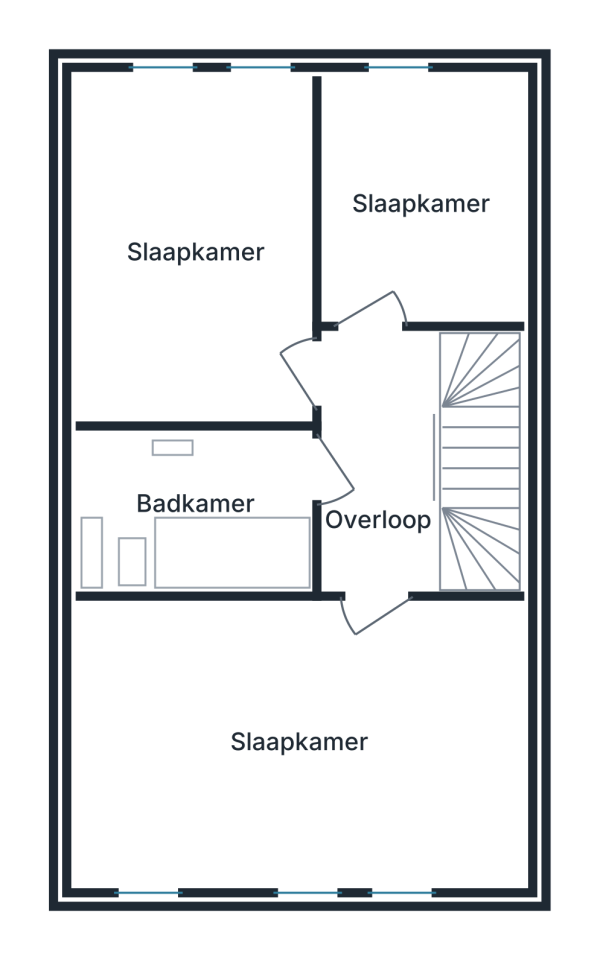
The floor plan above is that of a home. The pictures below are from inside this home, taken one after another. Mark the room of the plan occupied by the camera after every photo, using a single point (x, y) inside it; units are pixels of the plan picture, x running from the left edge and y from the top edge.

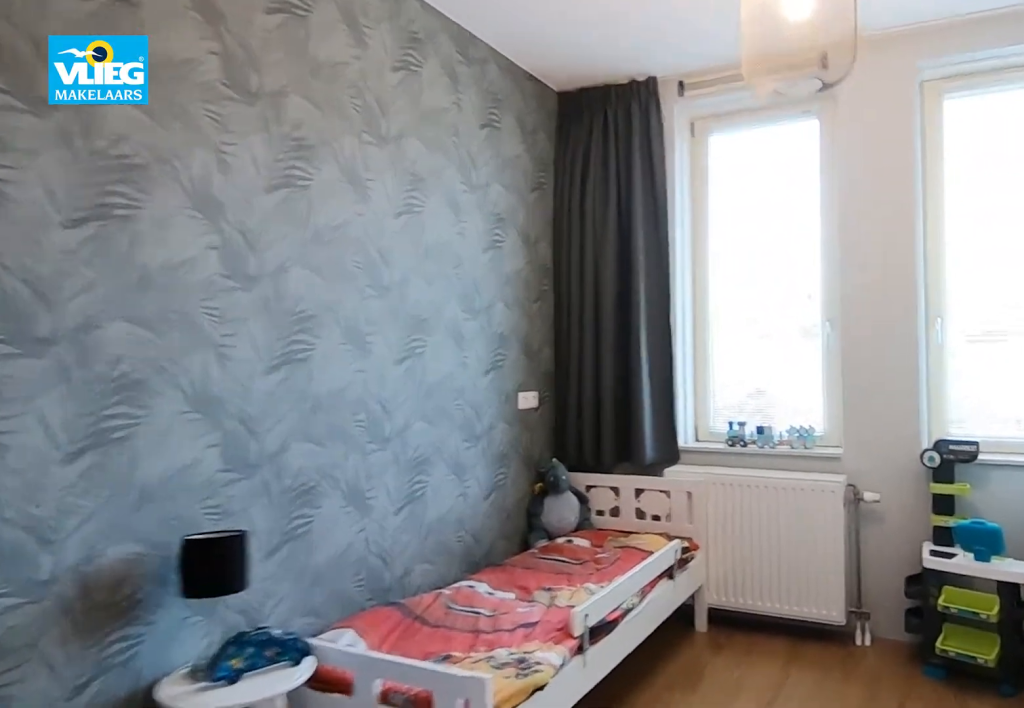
(183, 145)
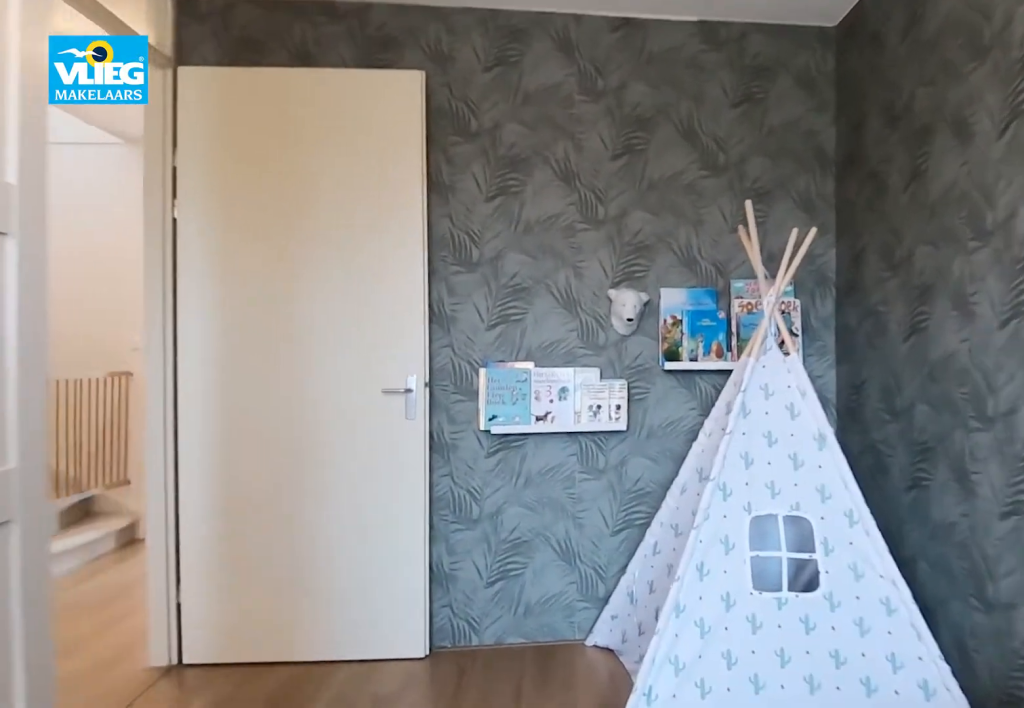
(183, 145)
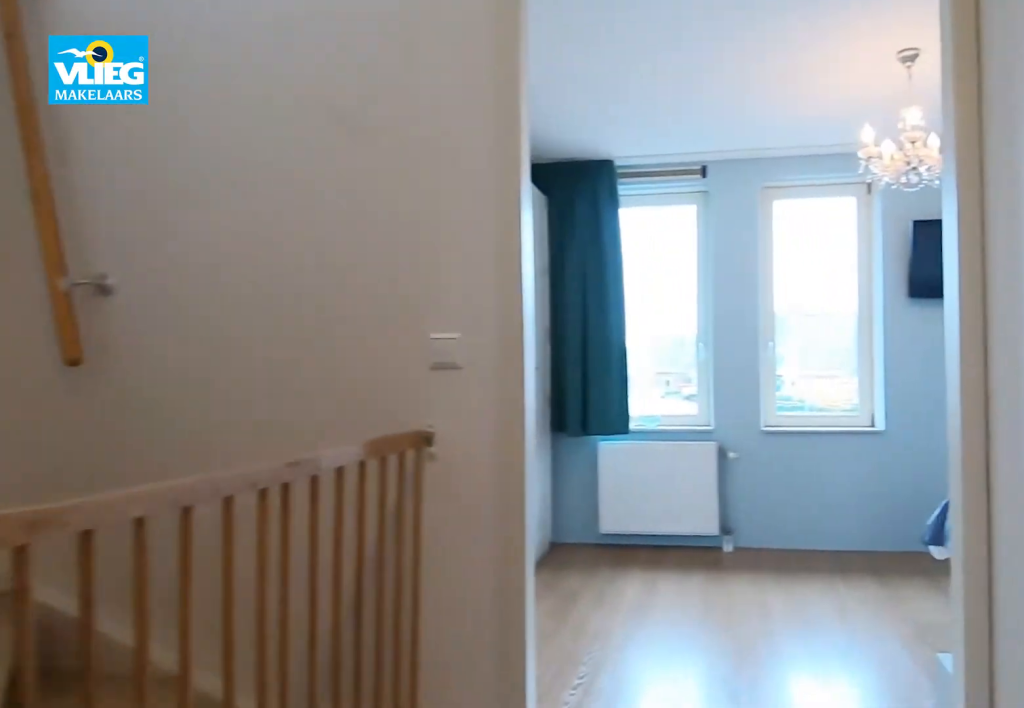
(400, 461)
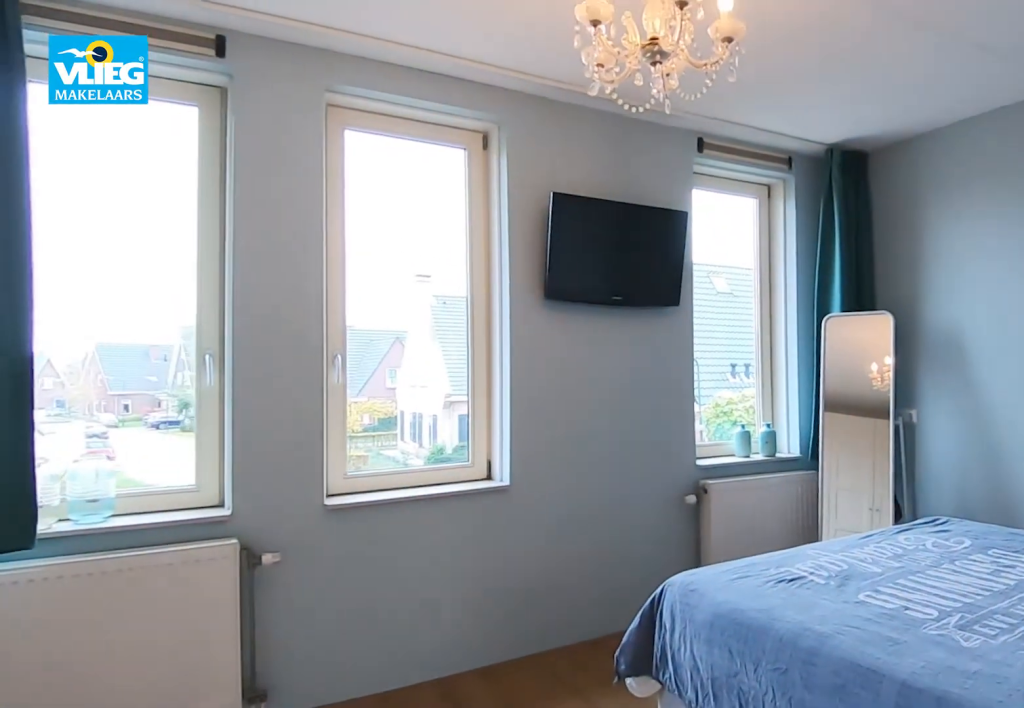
(297, 741)
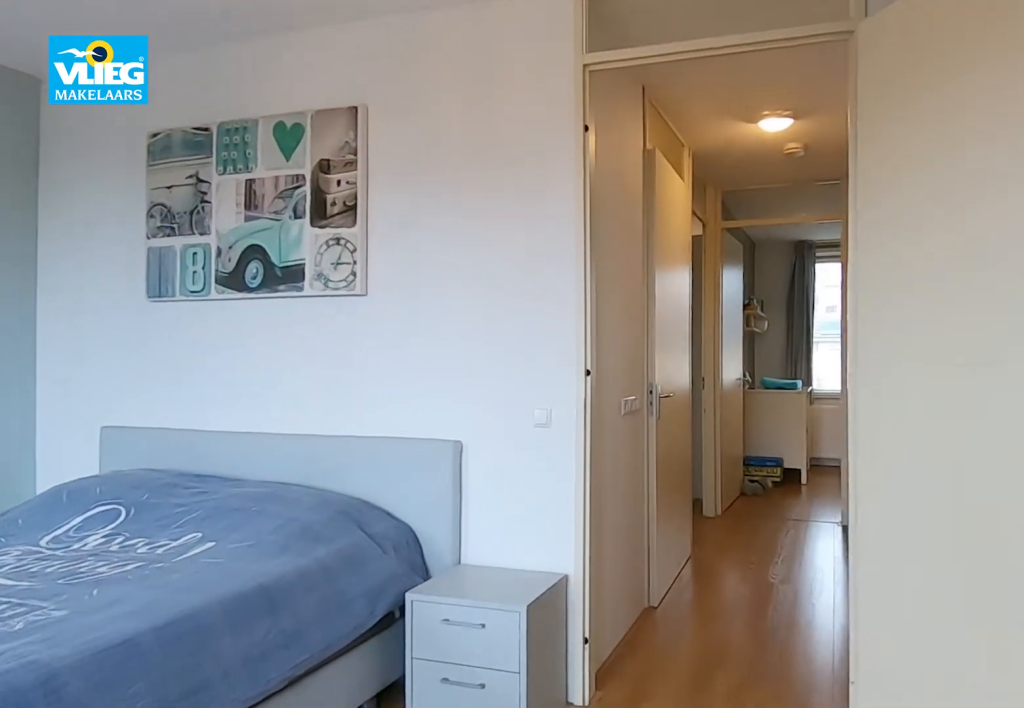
(297, 741)
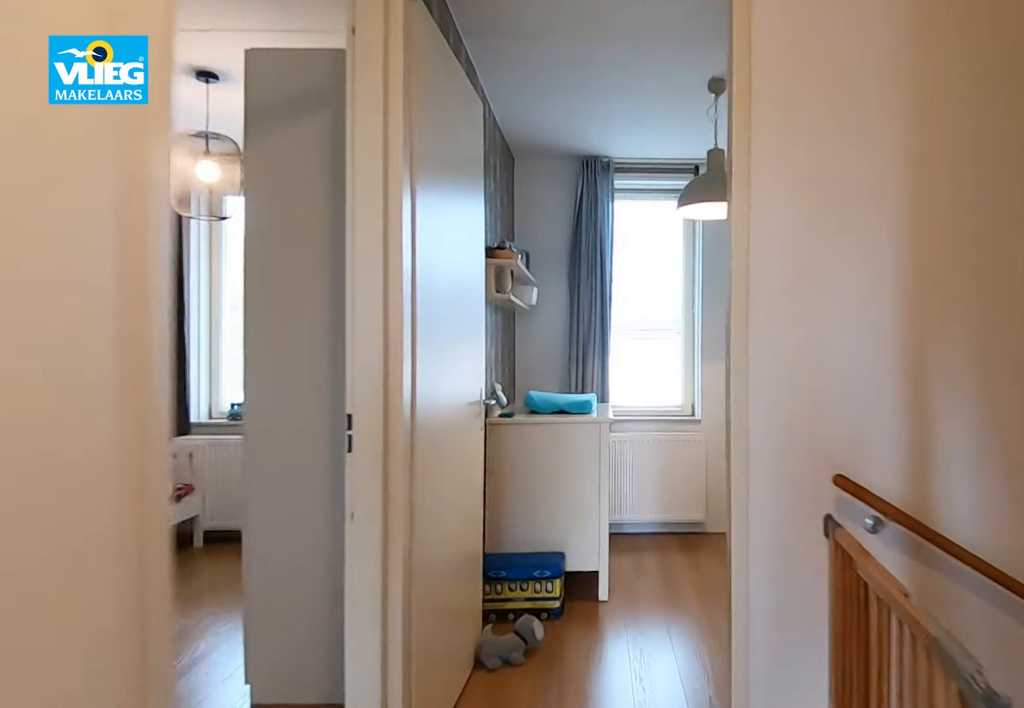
(398, 462)
